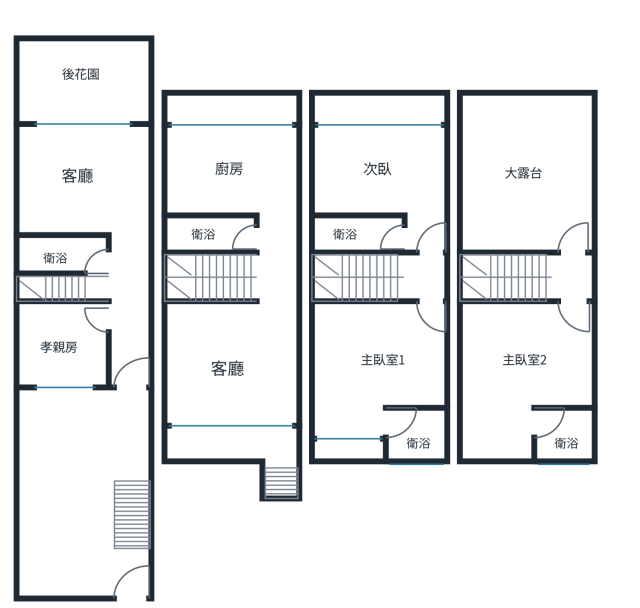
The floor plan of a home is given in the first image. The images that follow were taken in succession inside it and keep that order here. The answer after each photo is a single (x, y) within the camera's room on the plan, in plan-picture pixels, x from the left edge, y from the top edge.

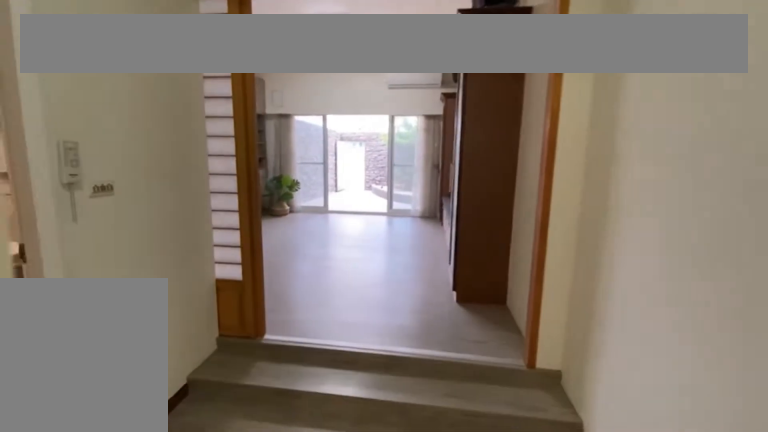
(78, 180)
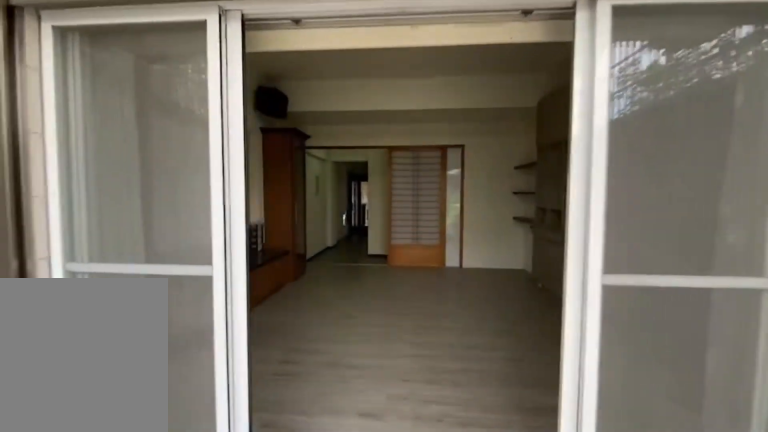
(68, 98)
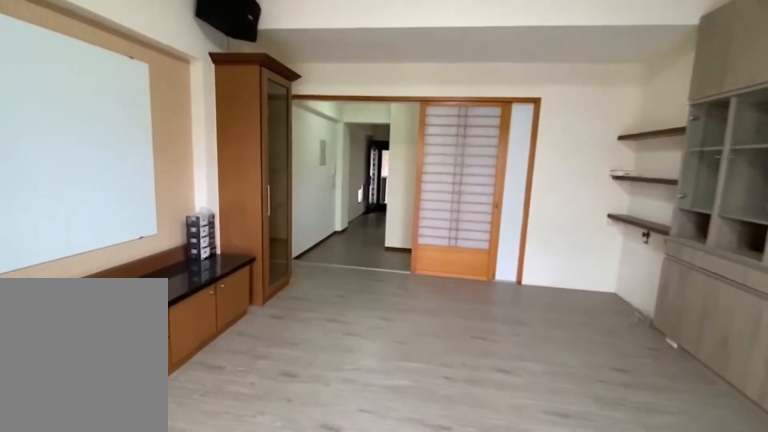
(68, 194)
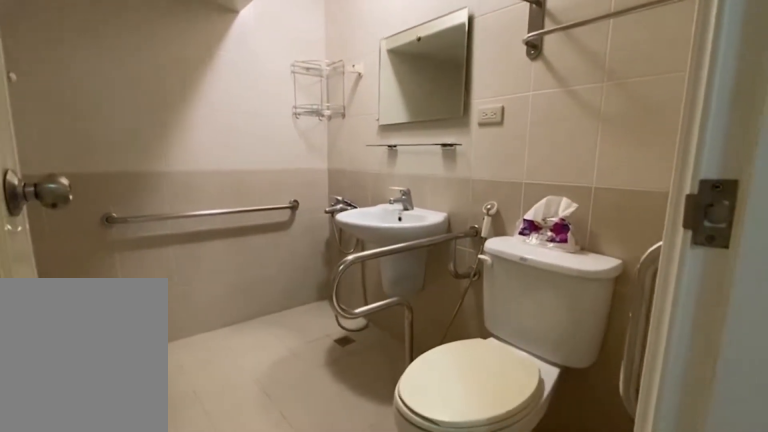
(67, 243)
